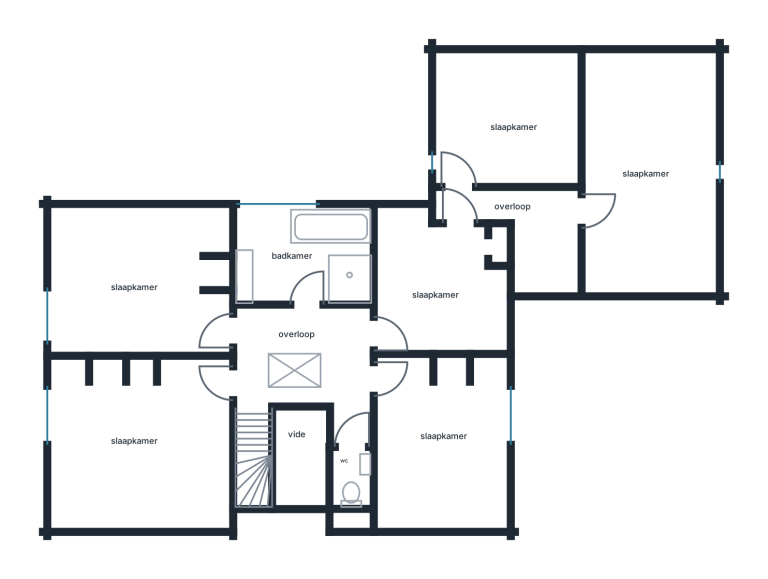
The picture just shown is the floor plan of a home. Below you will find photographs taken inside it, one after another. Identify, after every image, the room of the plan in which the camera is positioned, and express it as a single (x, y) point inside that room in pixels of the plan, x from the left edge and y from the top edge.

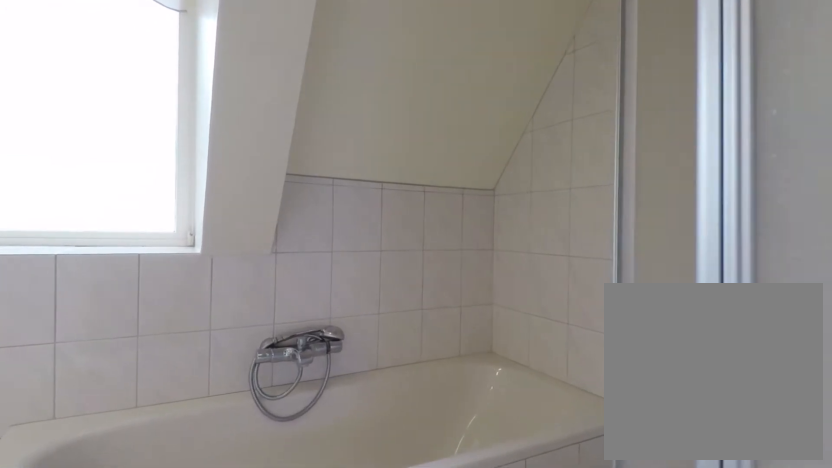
(303, 255)
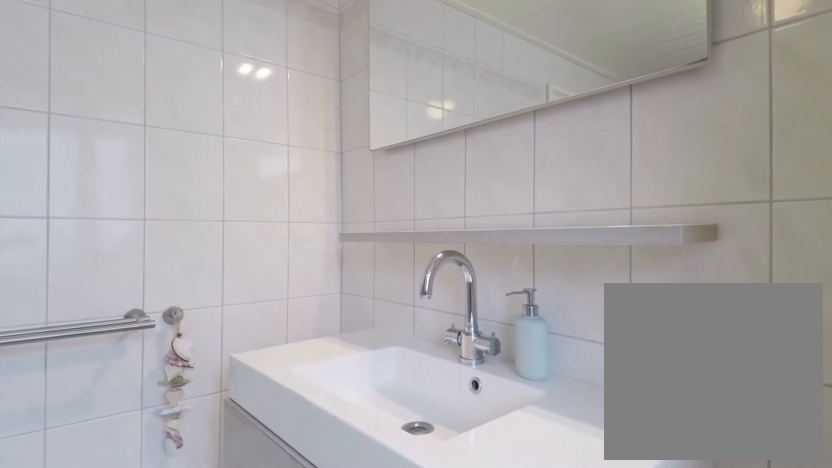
(303, 255)
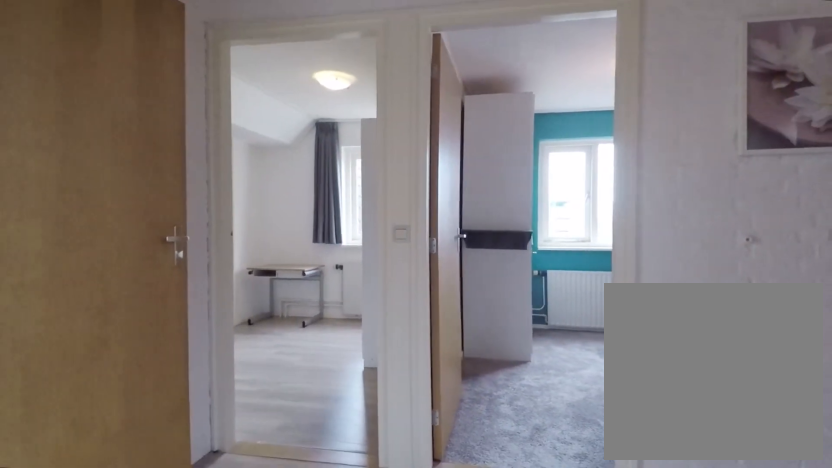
(307, 364)
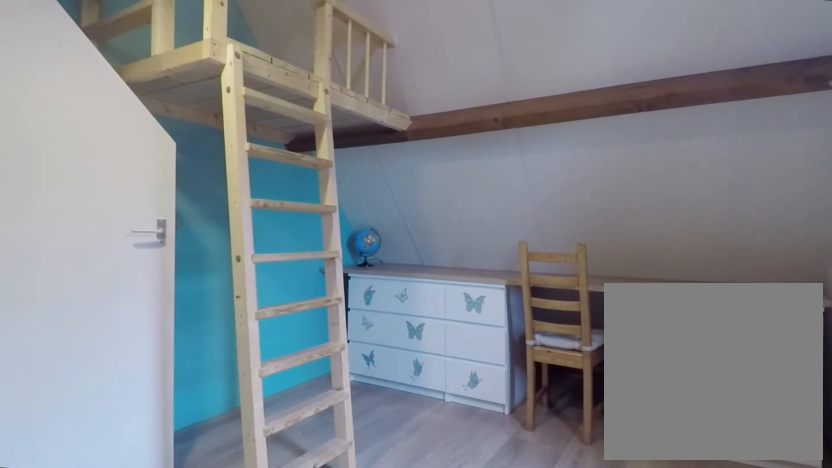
(649, 173)
